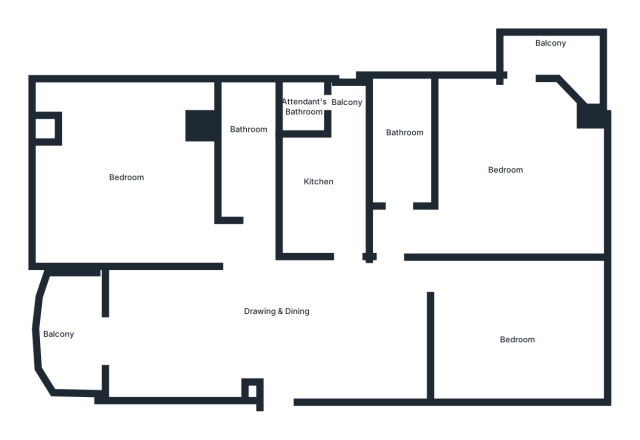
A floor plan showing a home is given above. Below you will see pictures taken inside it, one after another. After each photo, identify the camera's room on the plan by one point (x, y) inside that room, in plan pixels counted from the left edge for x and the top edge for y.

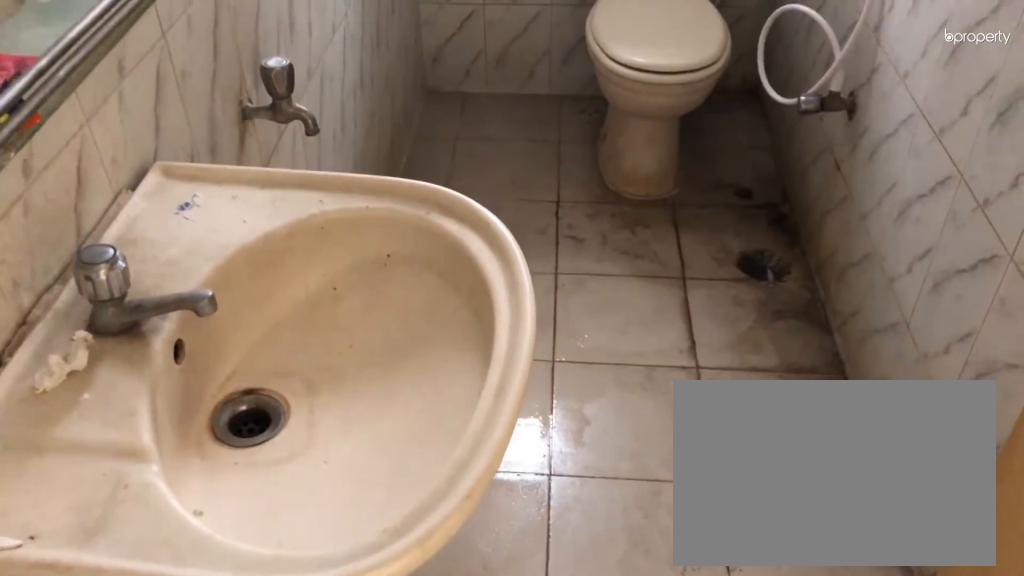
(249, 141)
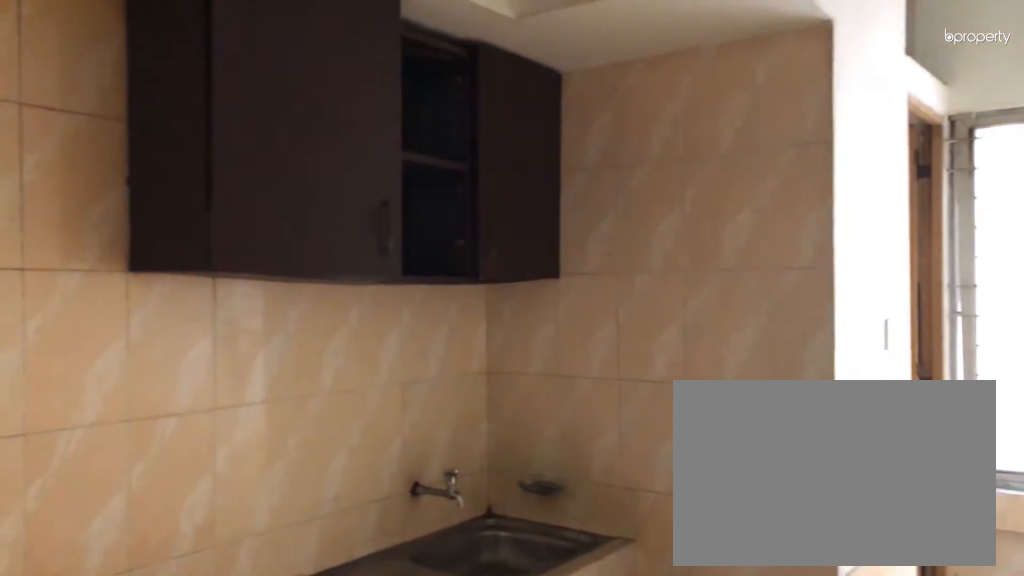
(326, 193)
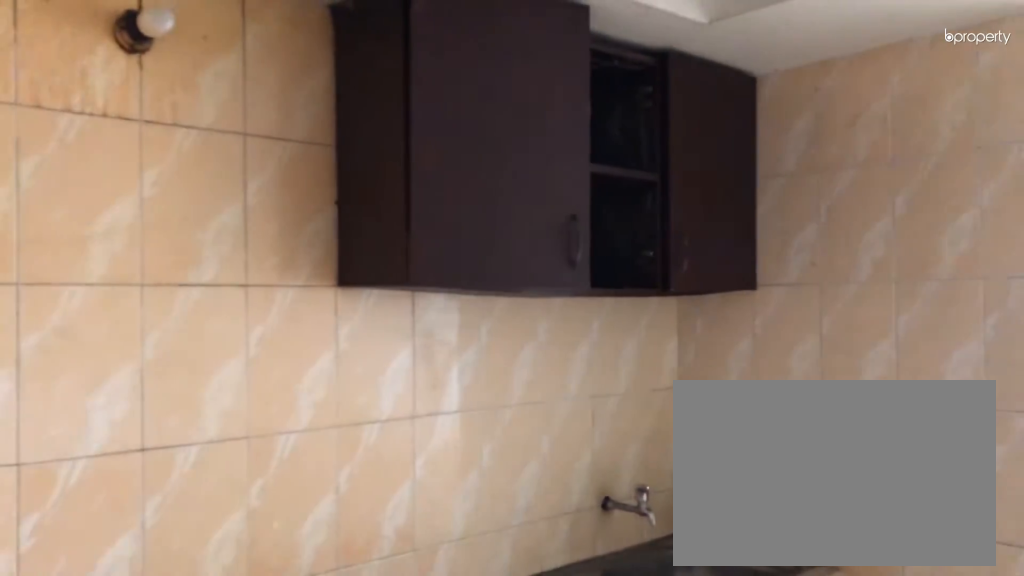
(326, 193)
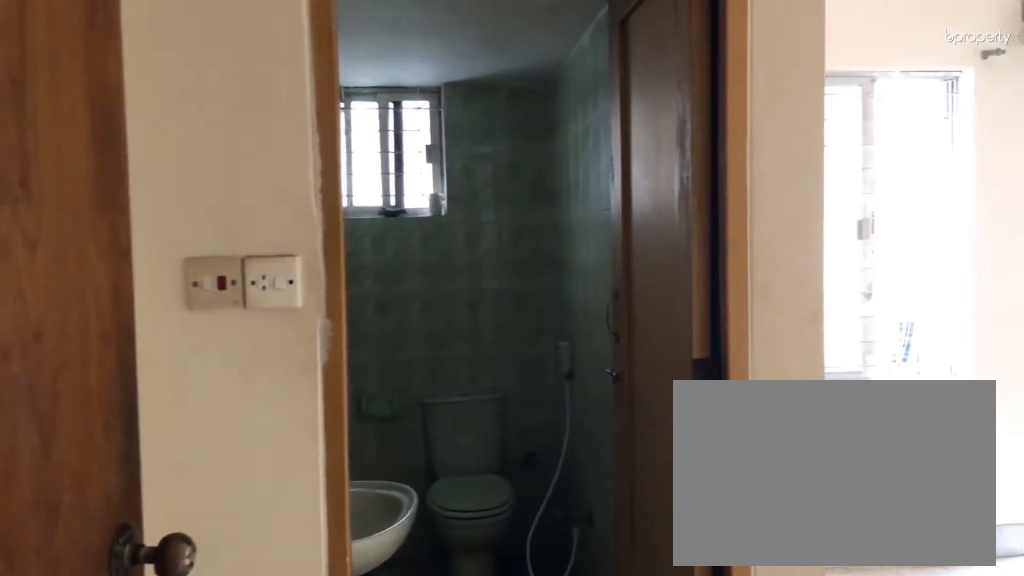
(408, 233)
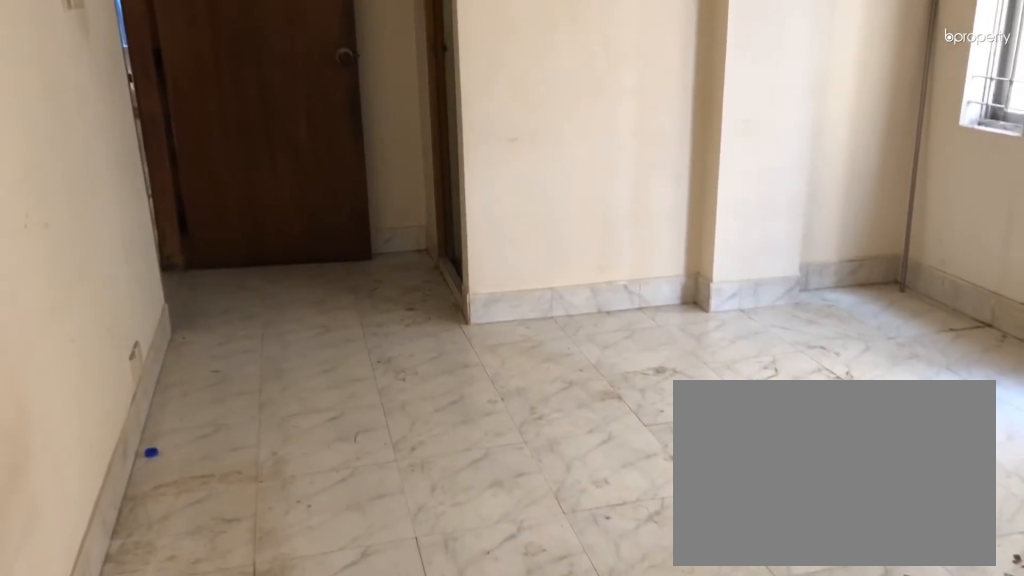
(510, 177)
